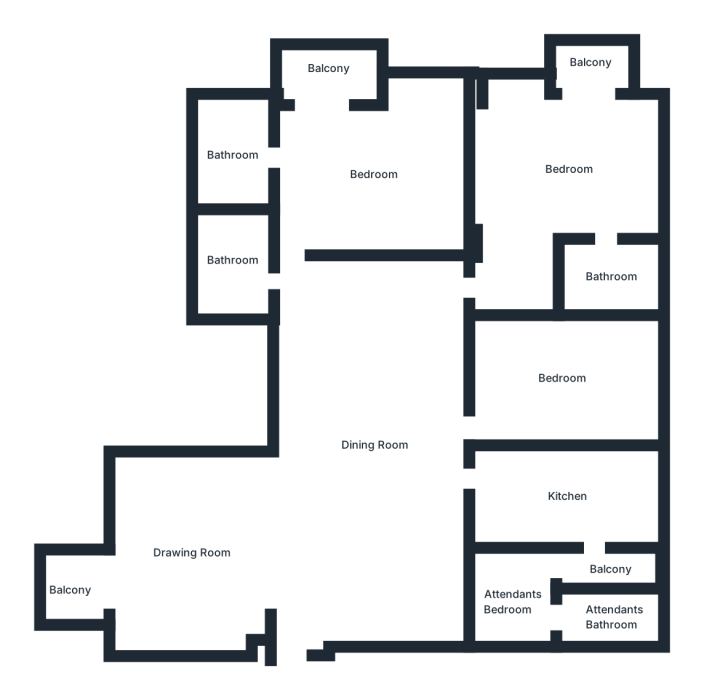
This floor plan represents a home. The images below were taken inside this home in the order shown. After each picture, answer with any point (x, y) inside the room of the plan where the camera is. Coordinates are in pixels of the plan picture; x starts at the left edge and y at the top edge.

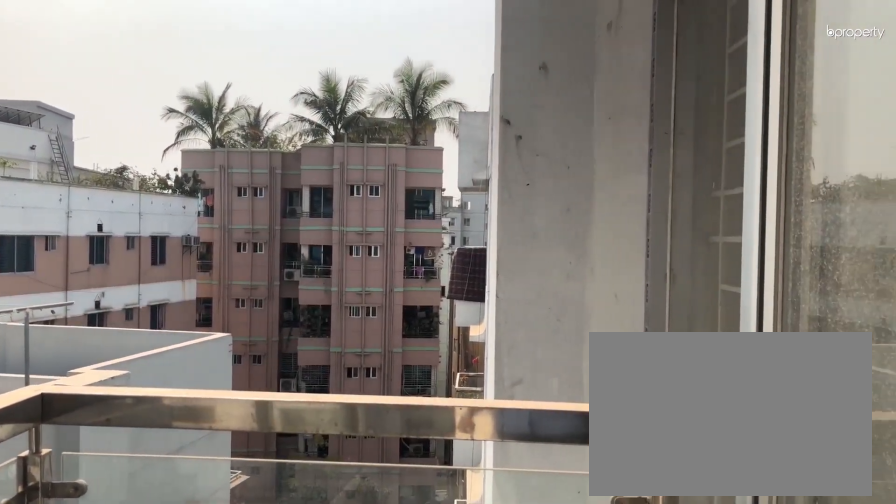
(591, 62)
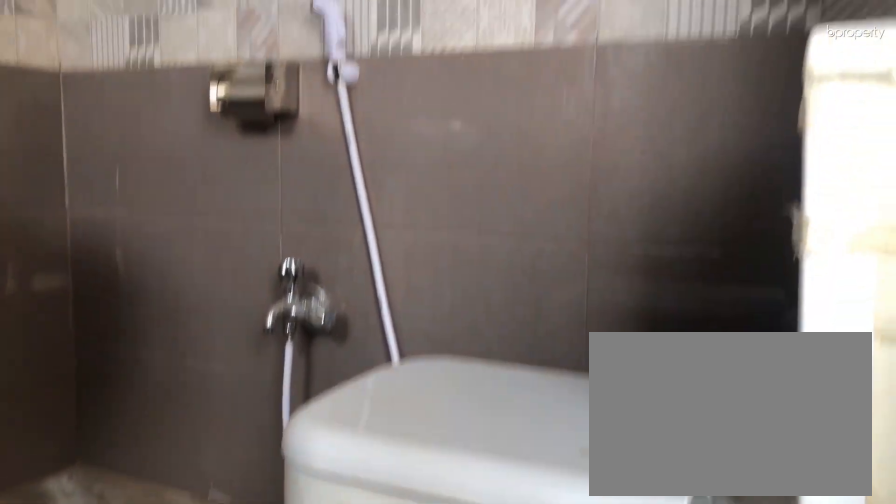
(611, 278)
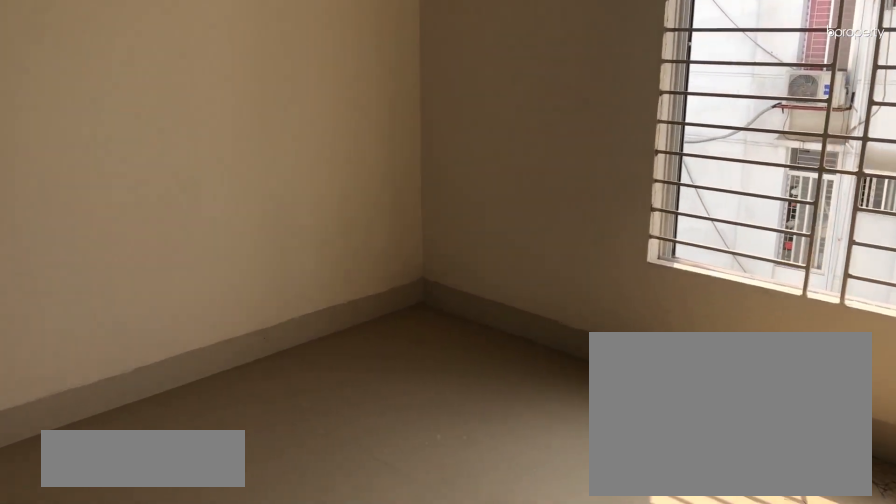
(564, 379)
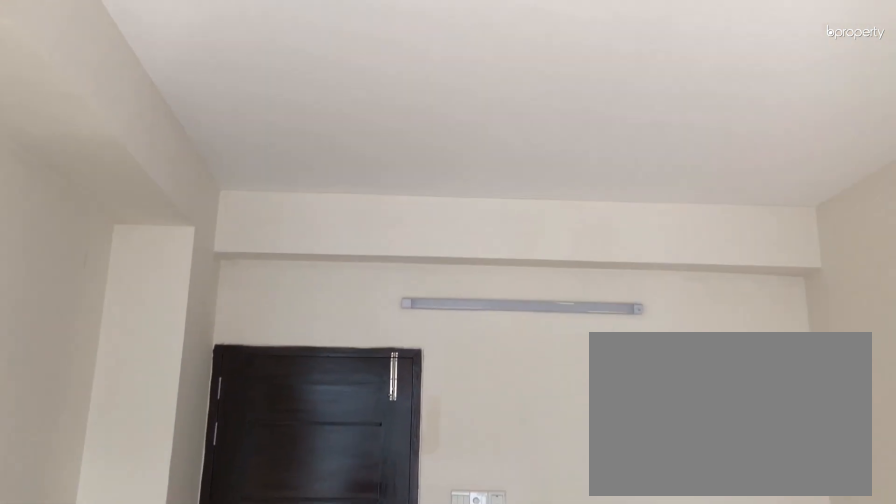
(564, 379)
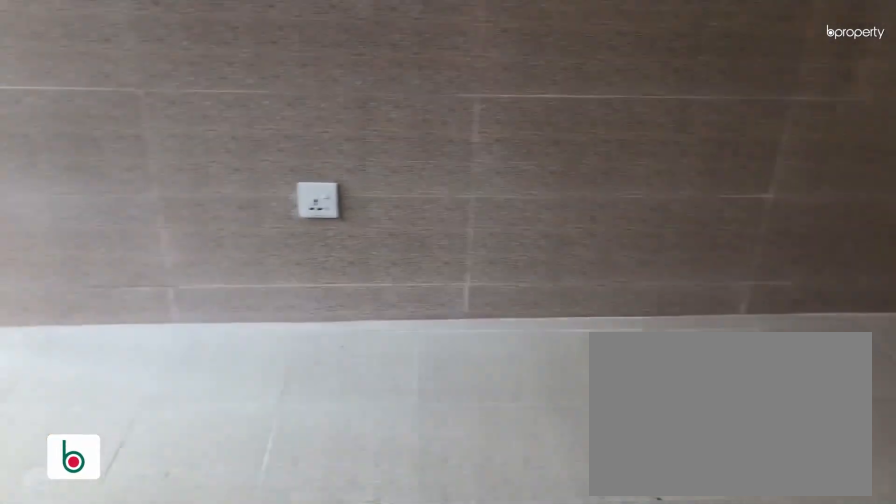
(566, 497)
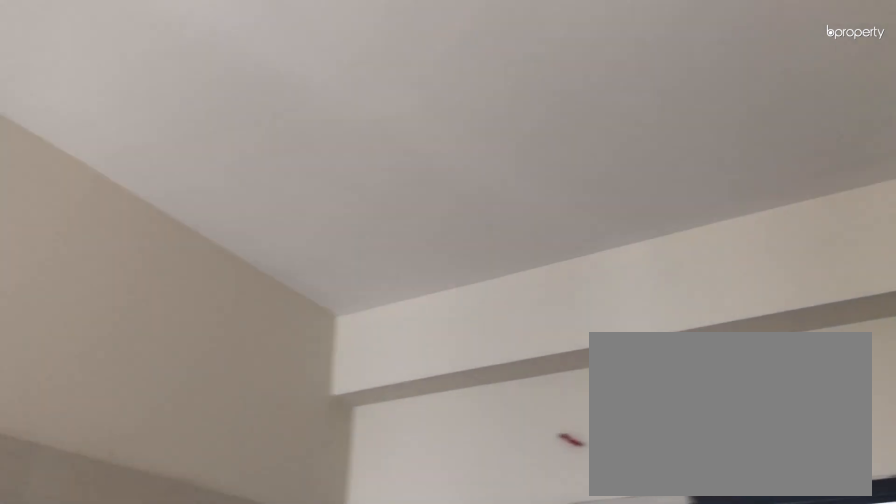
(566, 497)
